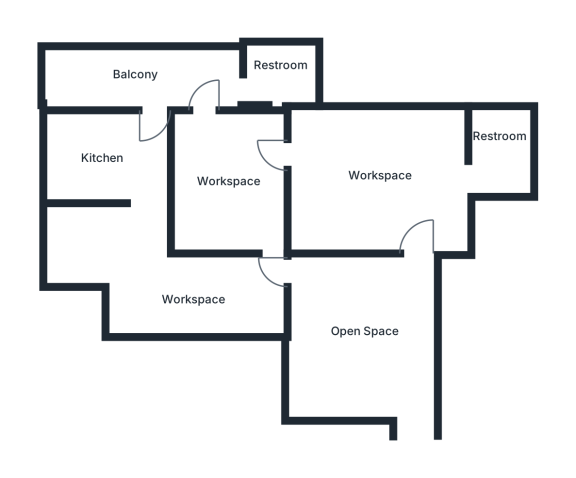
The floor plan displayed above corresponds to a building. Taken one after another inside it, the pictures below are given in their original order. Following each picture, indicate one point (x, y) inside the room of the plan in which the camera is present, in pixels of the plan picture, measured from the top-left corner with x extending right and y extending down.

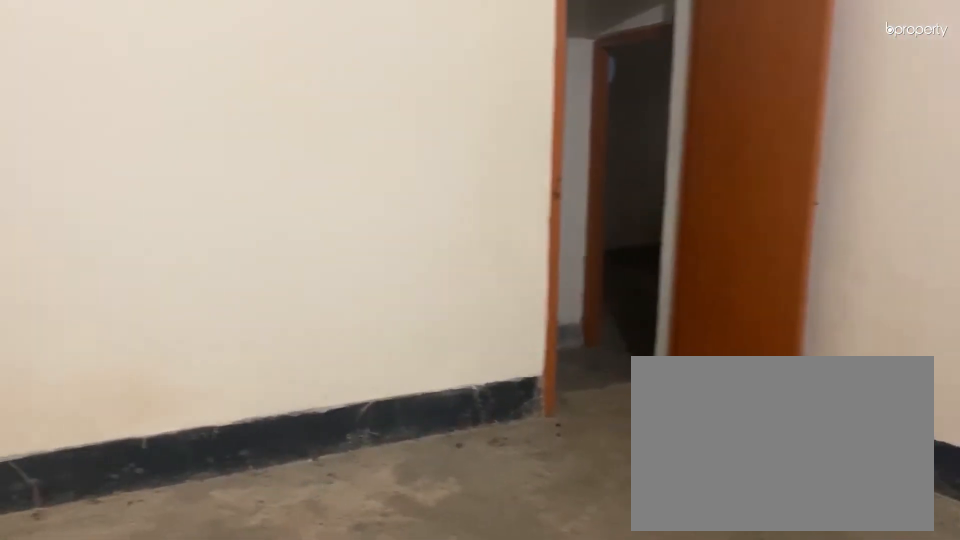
(360, 327)
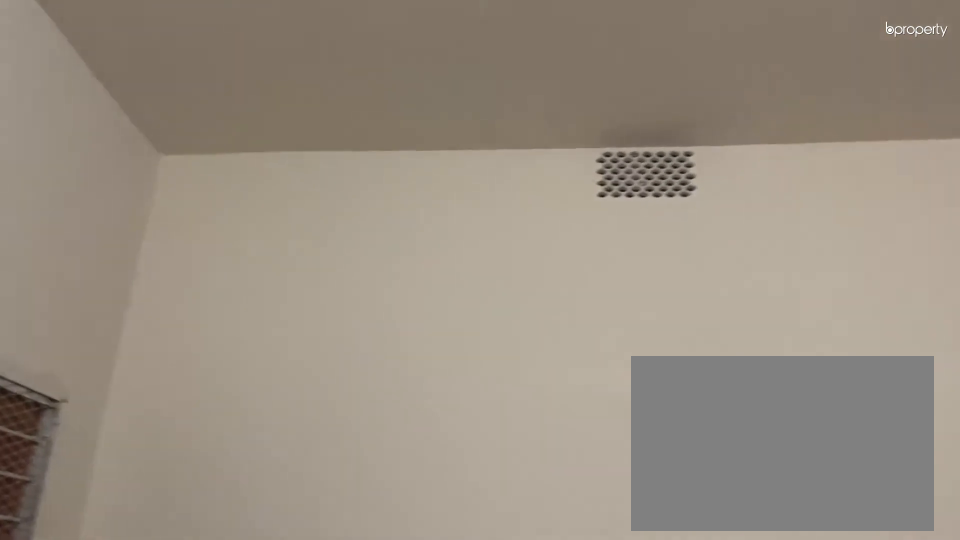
(360, 327)
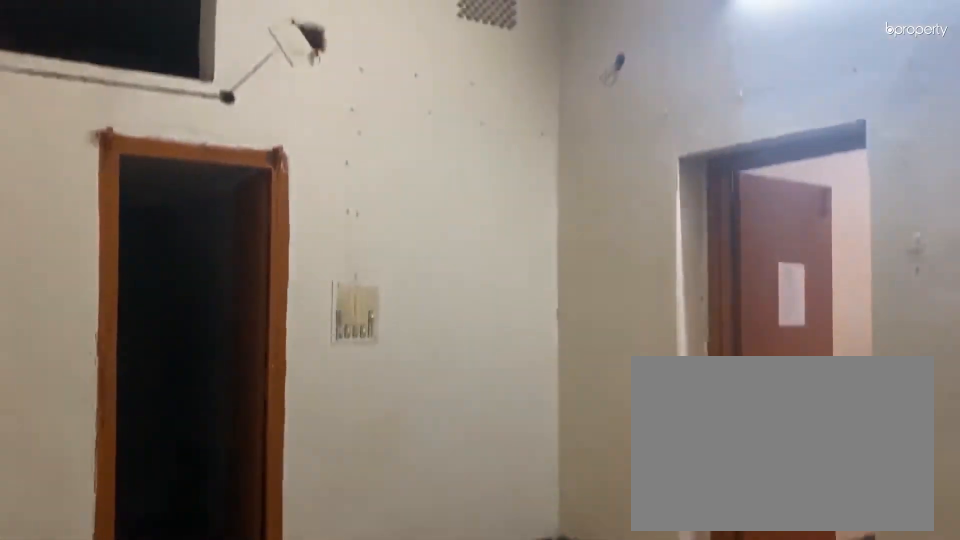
(374, 172)
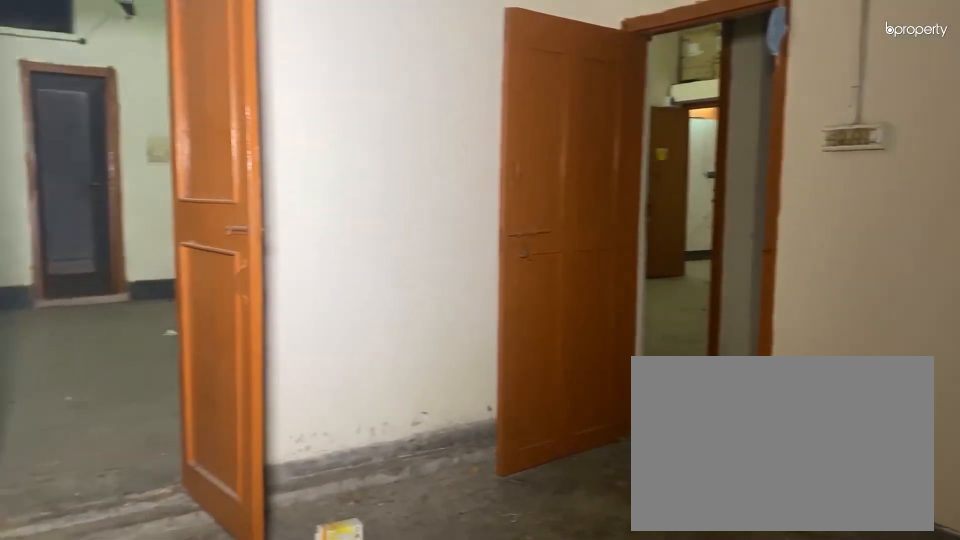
(223, 178)
